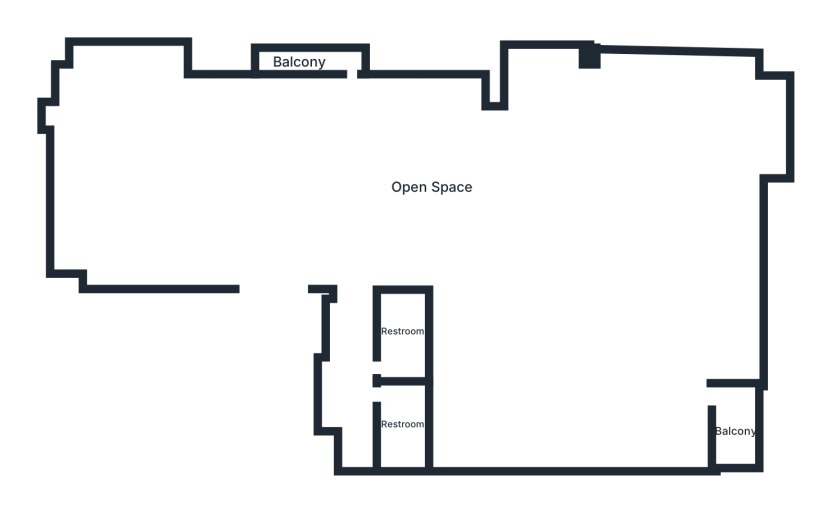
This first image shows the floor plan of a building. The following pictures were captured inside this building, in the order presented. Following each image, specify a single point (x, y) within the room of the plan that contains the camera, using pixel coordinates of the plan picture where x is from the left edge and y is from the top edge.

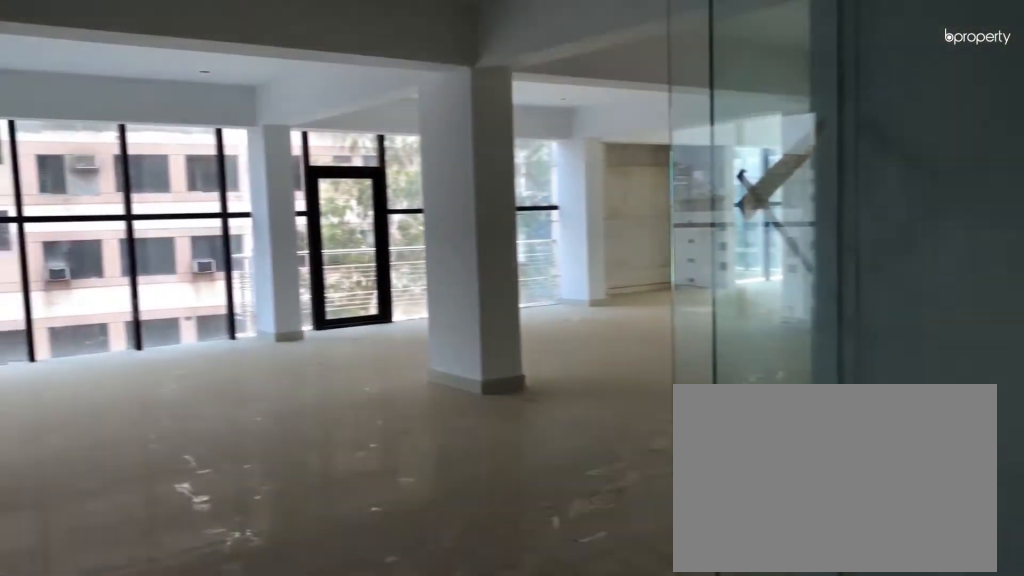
(293, 229)
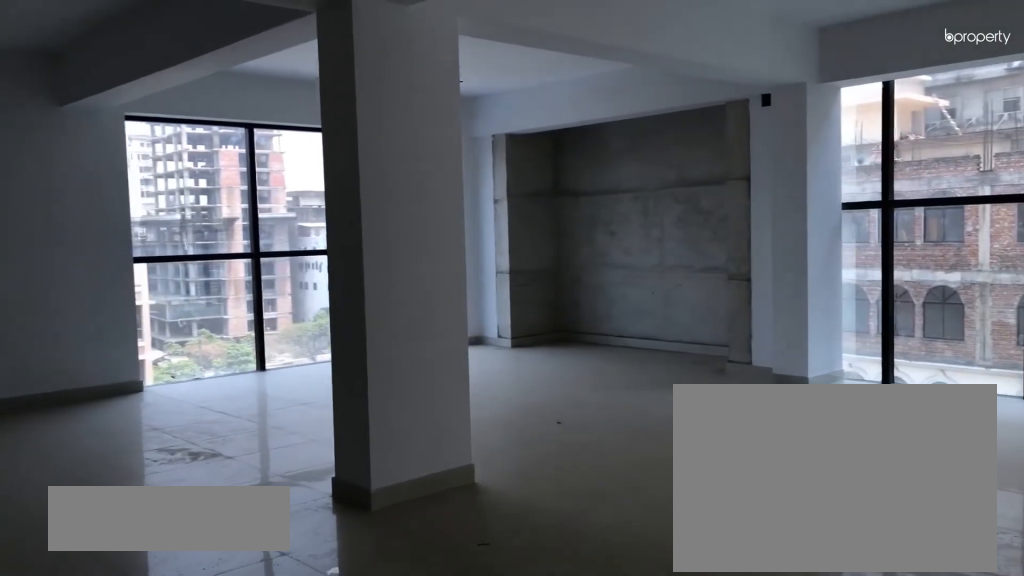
(421, 165)
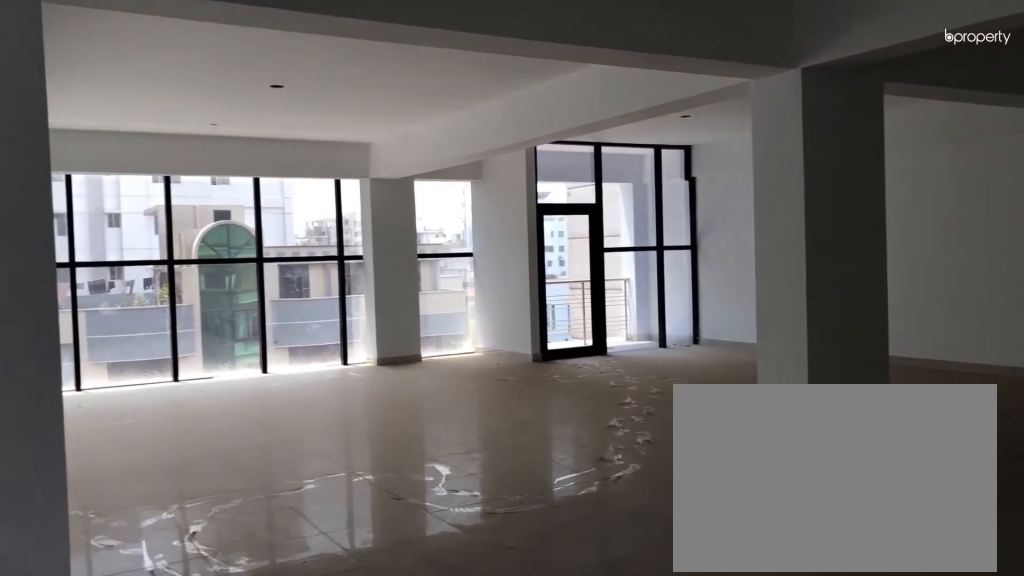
(421, 165)
